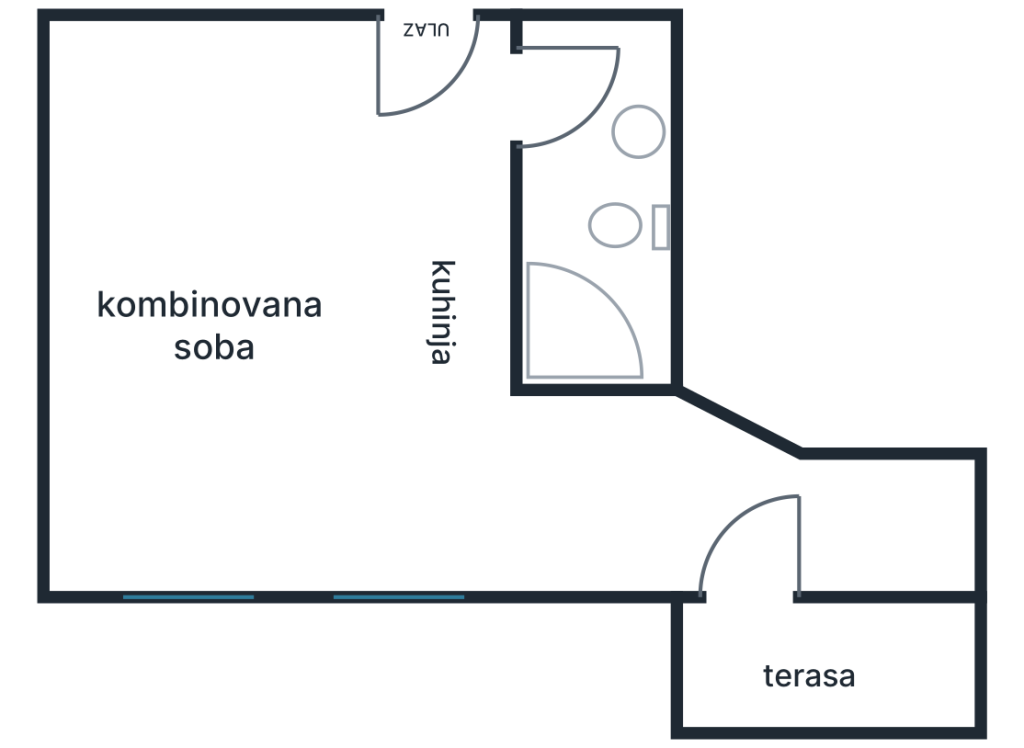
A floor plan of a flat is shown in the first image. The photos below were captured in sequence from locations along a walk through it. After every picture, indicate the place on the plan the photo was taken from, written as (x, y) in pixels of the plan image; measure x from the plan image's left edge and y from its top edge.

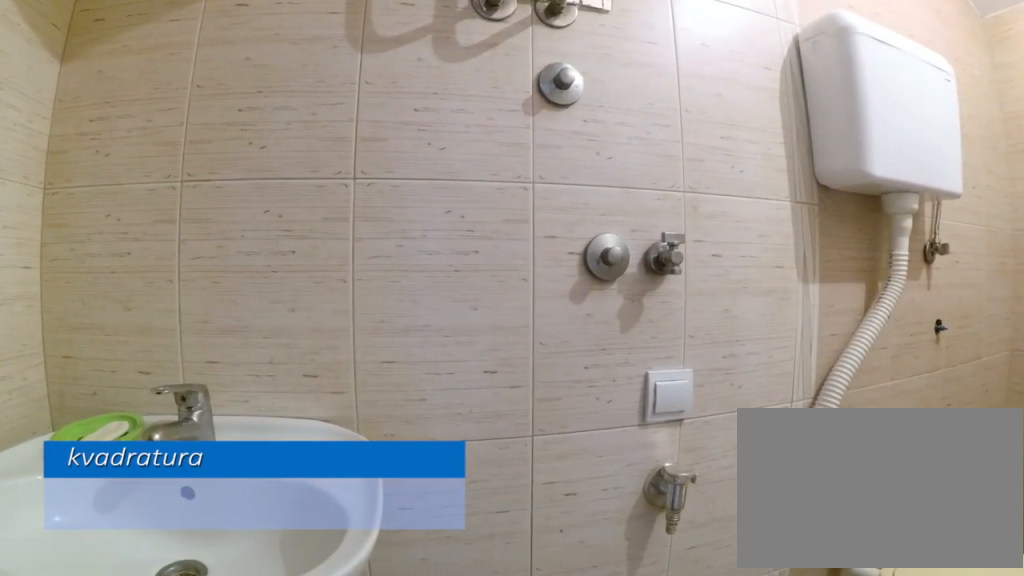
(520, 103)
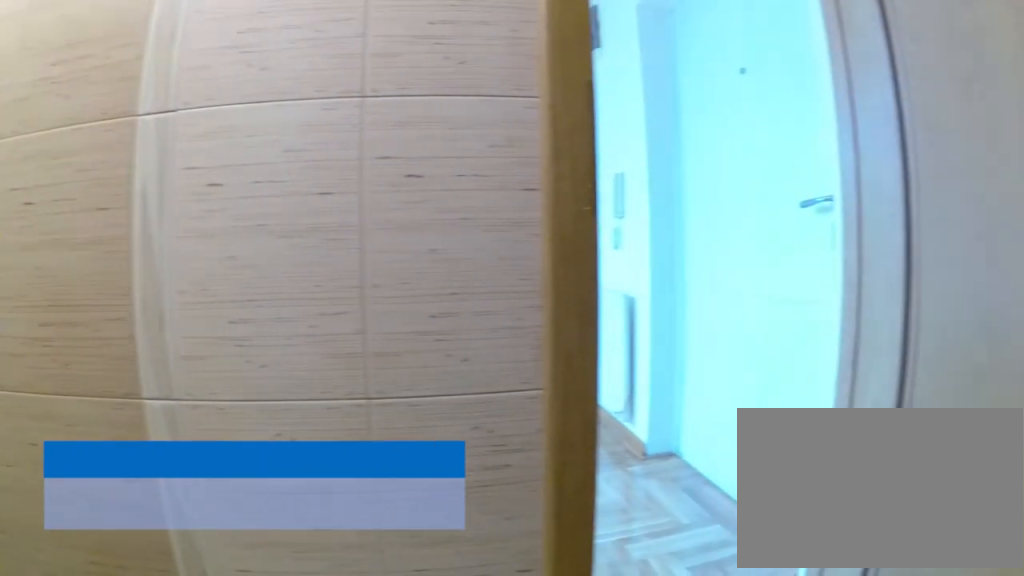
(621, 153)
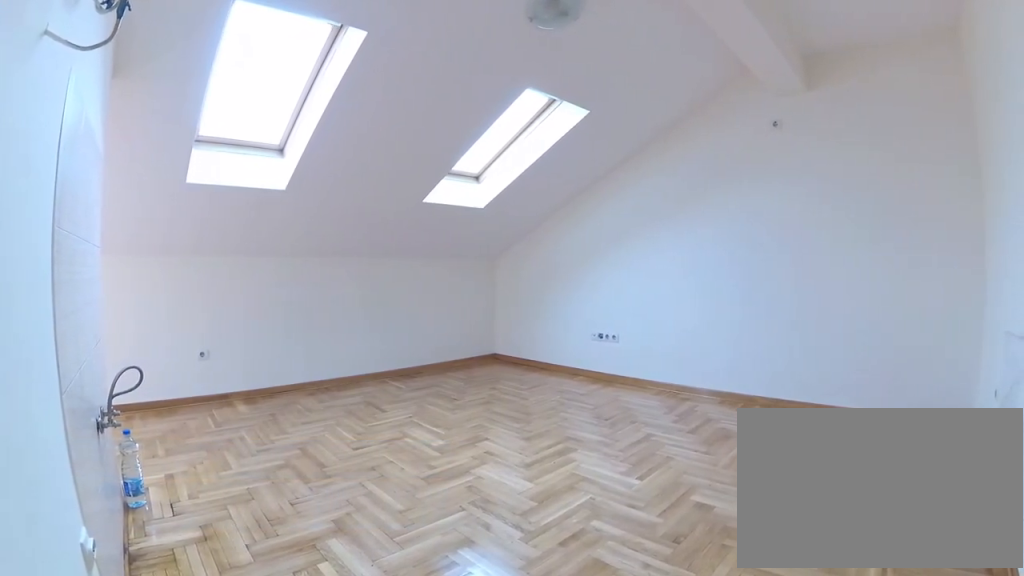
(496, 67)
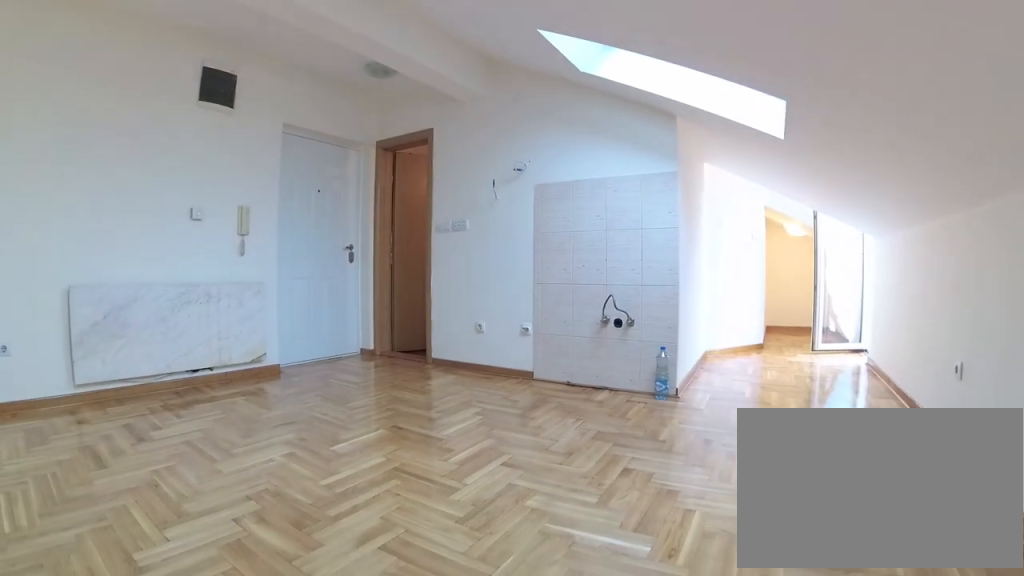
(118, 449)
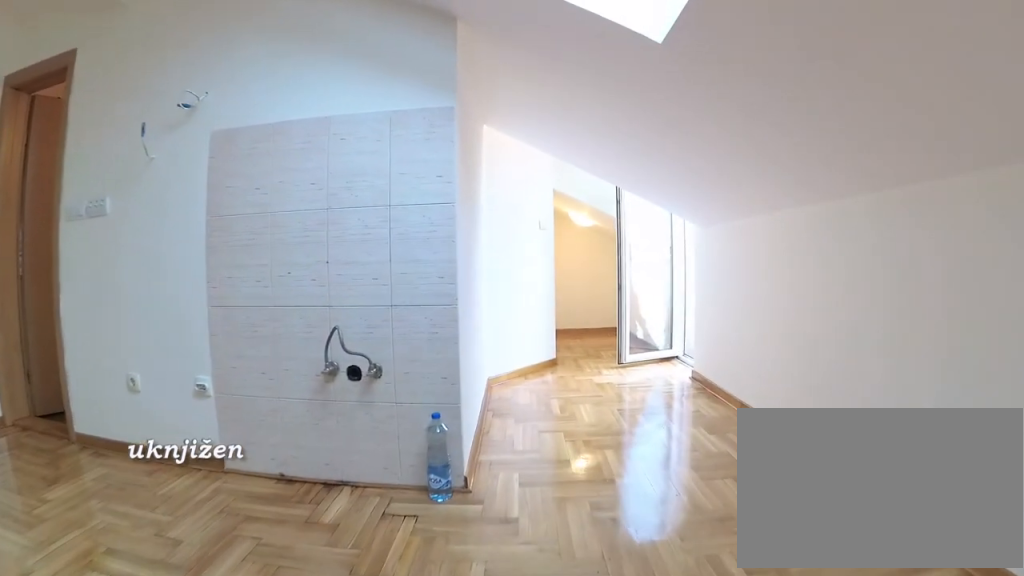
(251, 475)
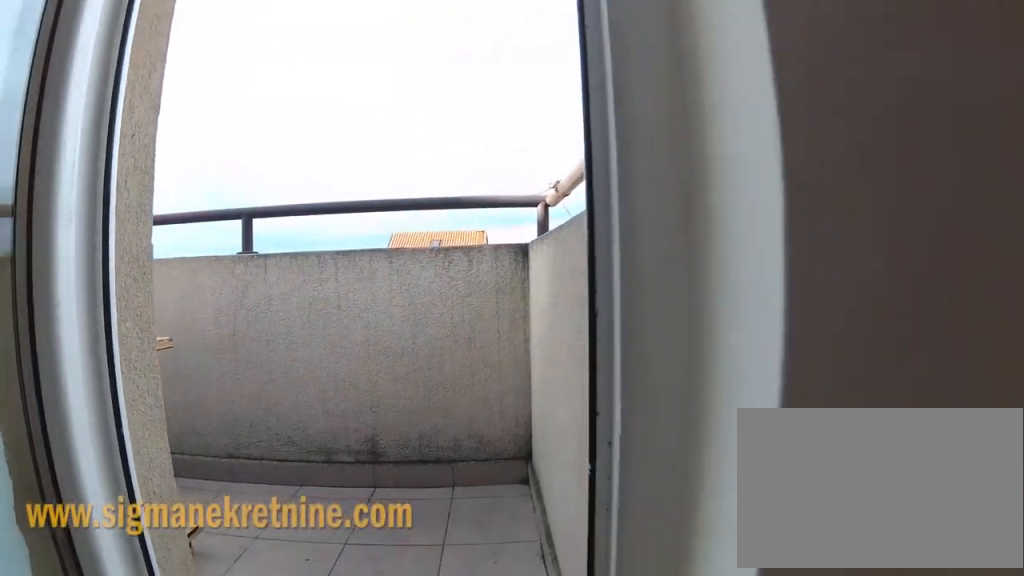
(747, 509)
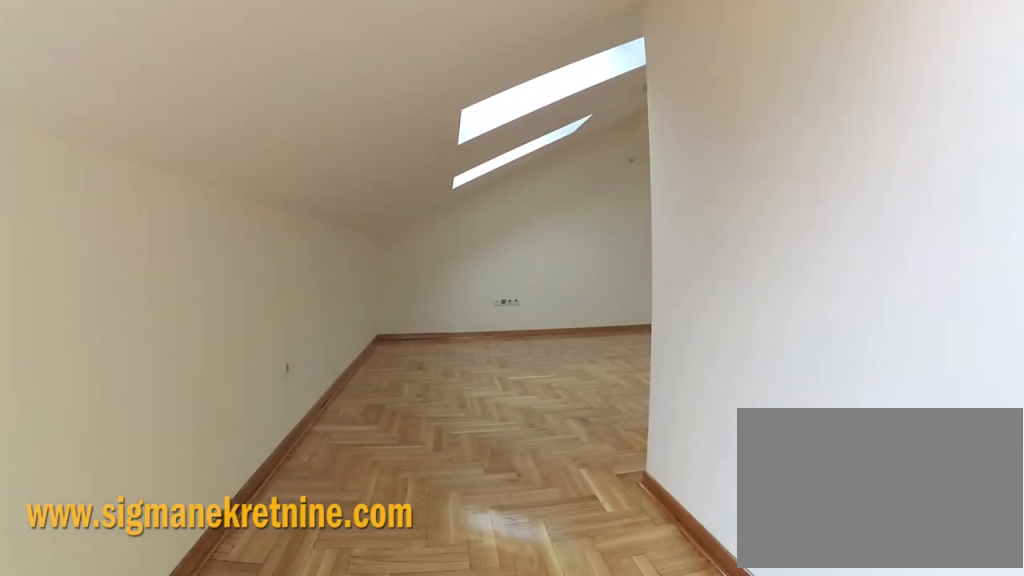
(758, 518)
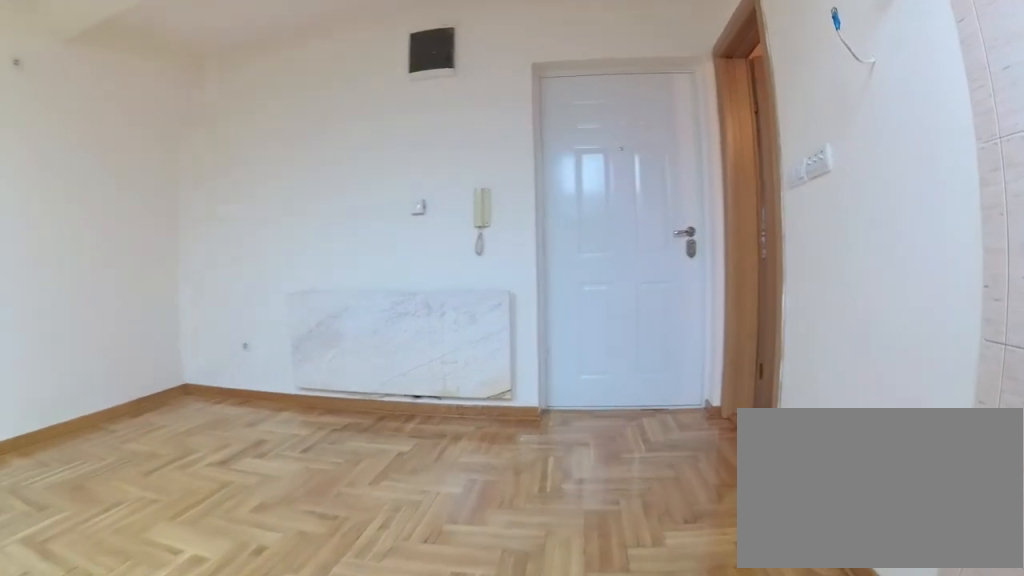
(461, 395)
